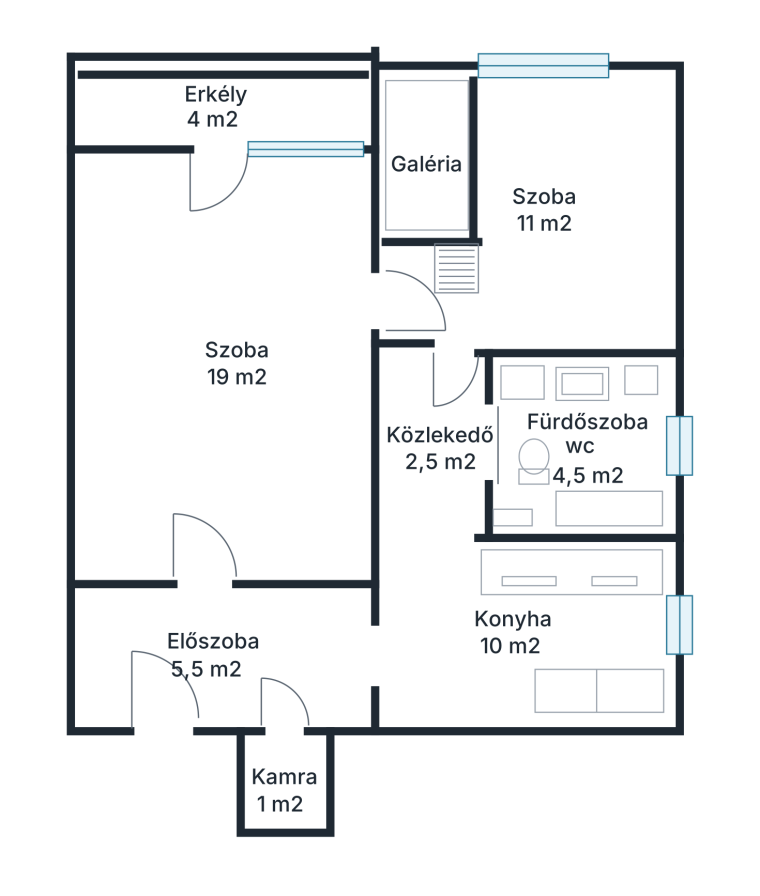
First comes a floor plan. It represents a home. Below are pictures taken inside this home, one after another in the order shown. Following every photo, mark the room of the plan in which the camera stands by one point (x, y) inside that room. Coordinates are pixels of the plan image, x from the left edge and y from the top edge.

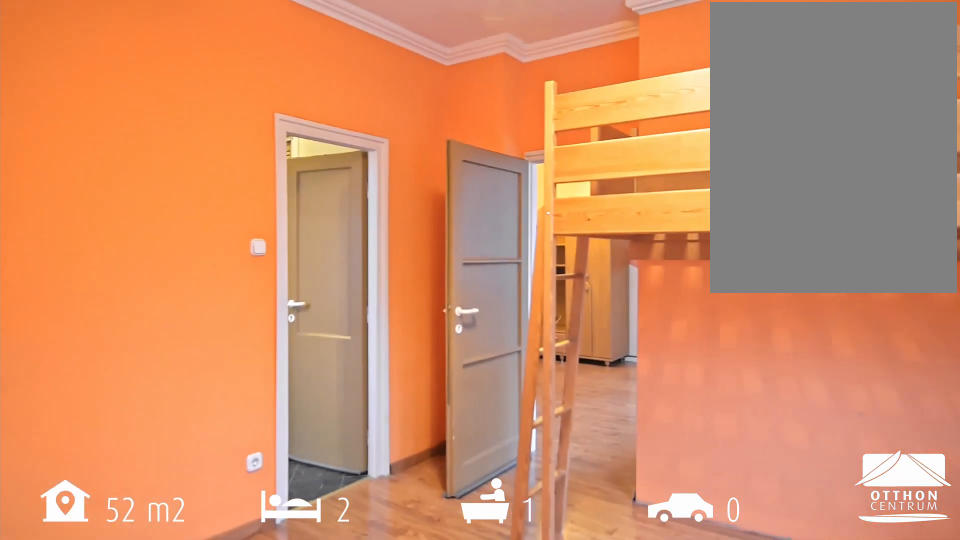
(545, 206)
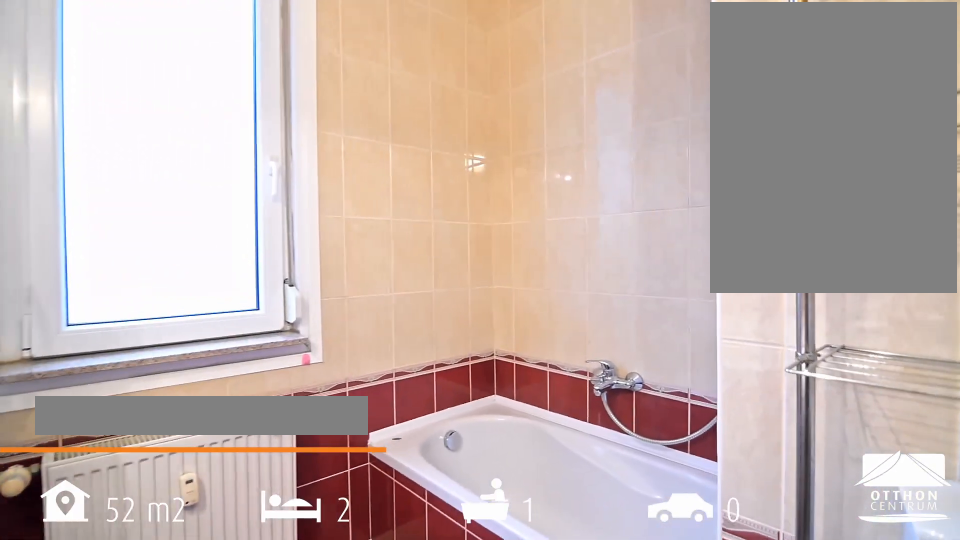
(589, 442)
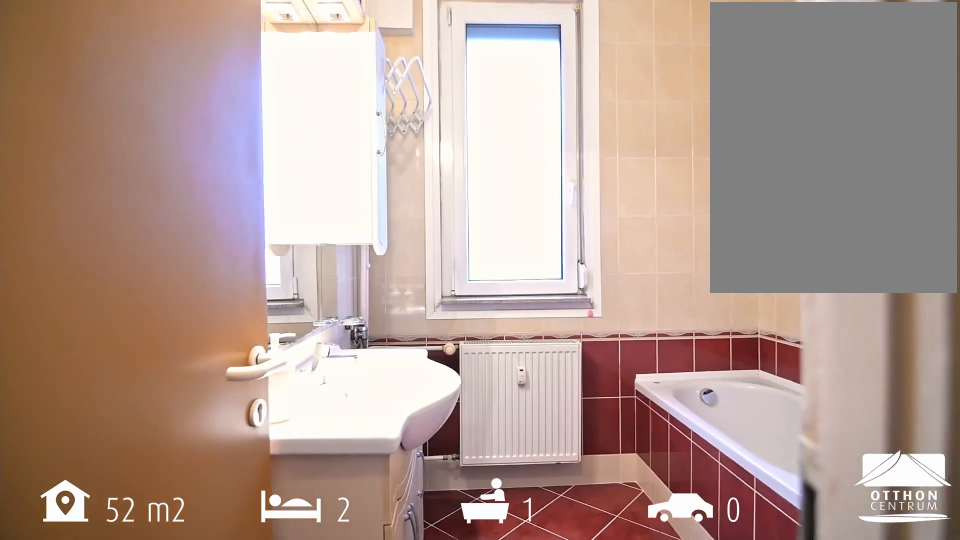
(589, 443)
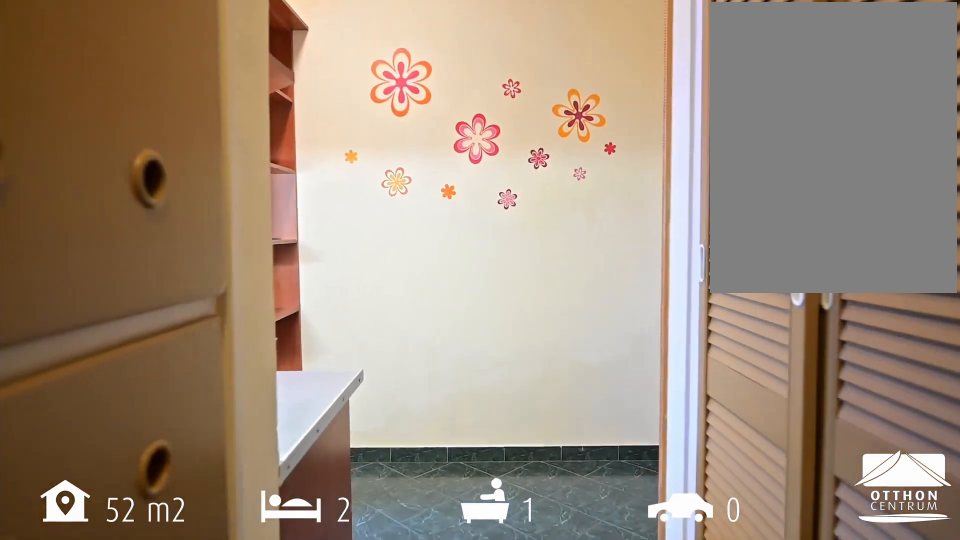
(449, 454)
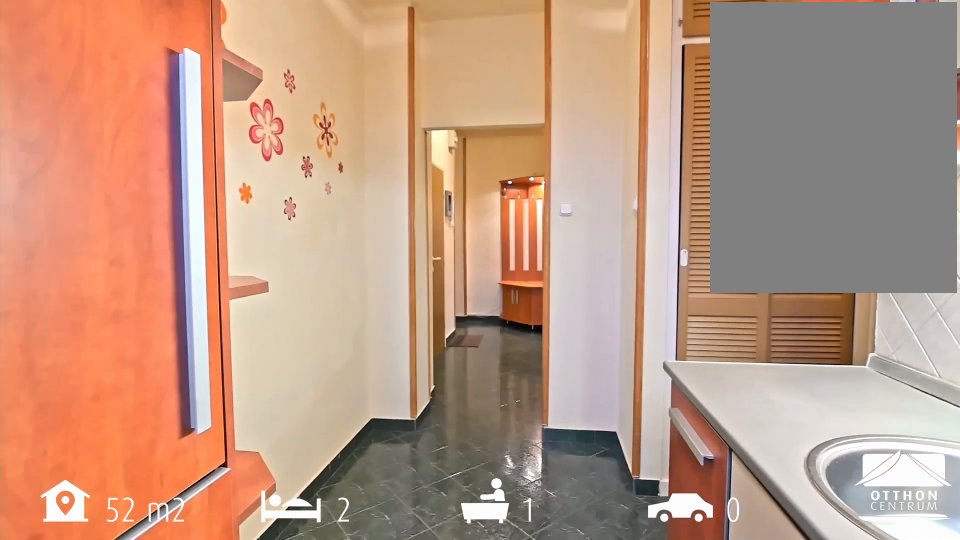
(517, 631)
